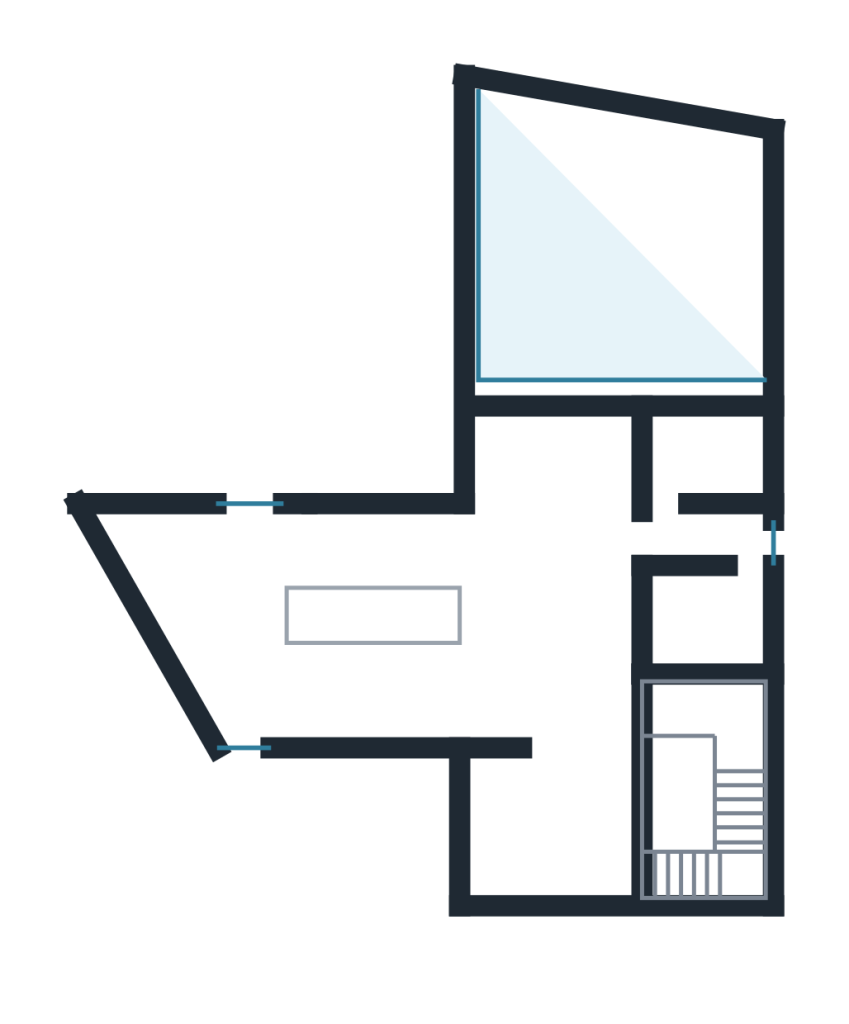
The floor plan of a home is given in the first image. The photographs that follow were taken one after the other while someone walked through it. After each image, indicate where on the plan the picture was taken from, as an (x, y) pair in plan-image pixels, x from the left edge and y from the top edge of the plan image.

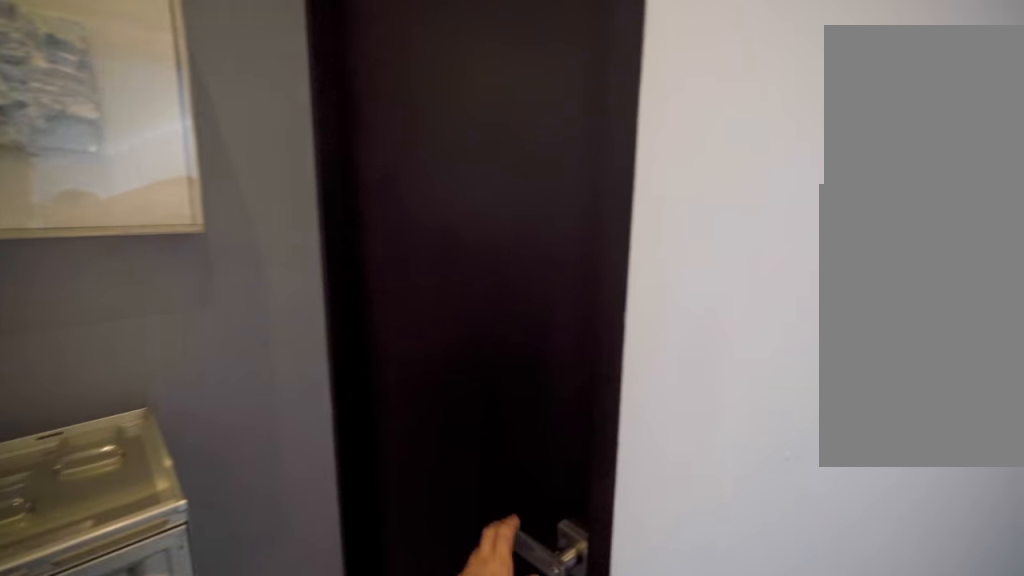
(719, 533)
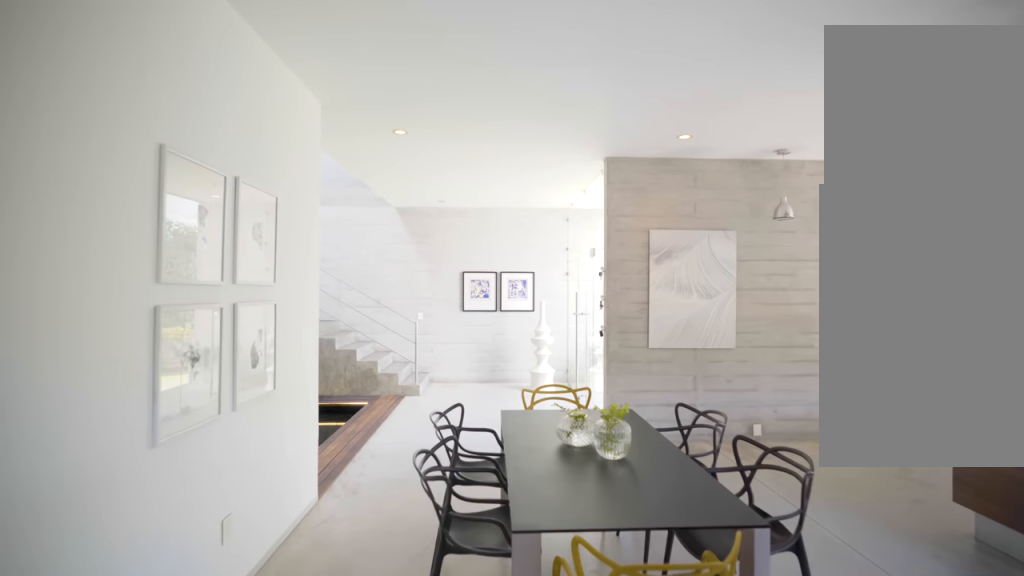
(539, 476)
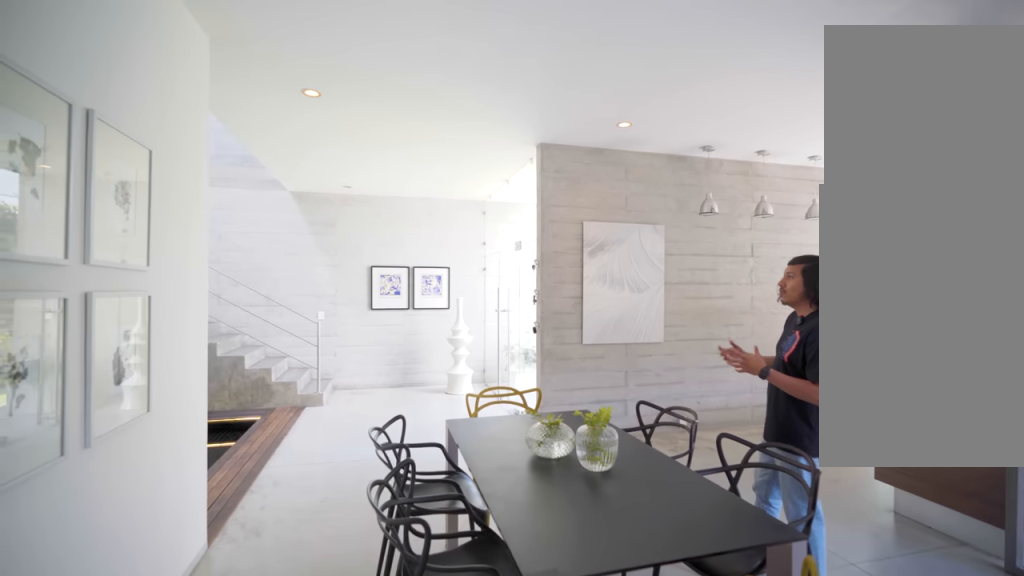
(594, 551)
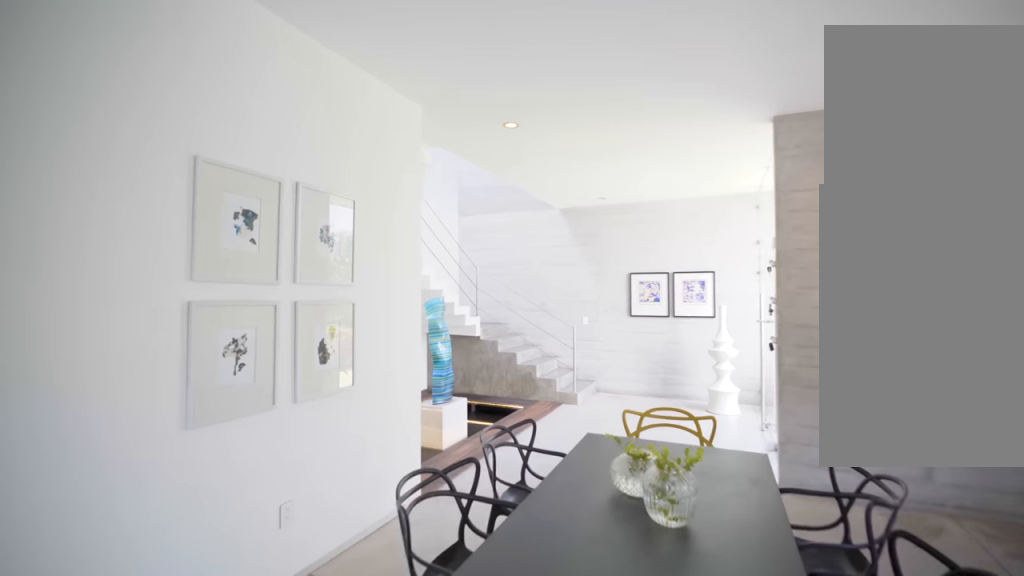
(595, 547)
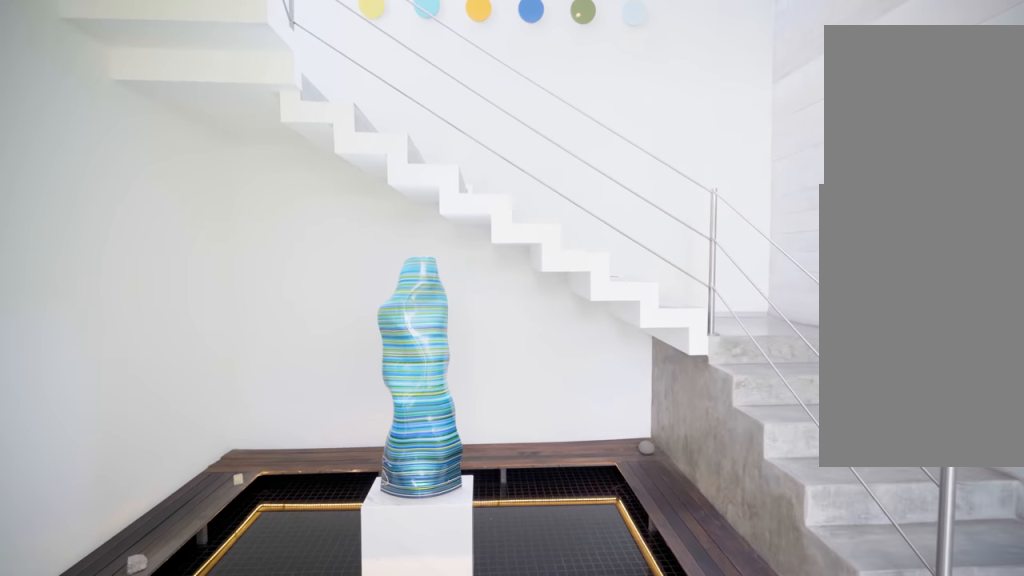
(551, 706)
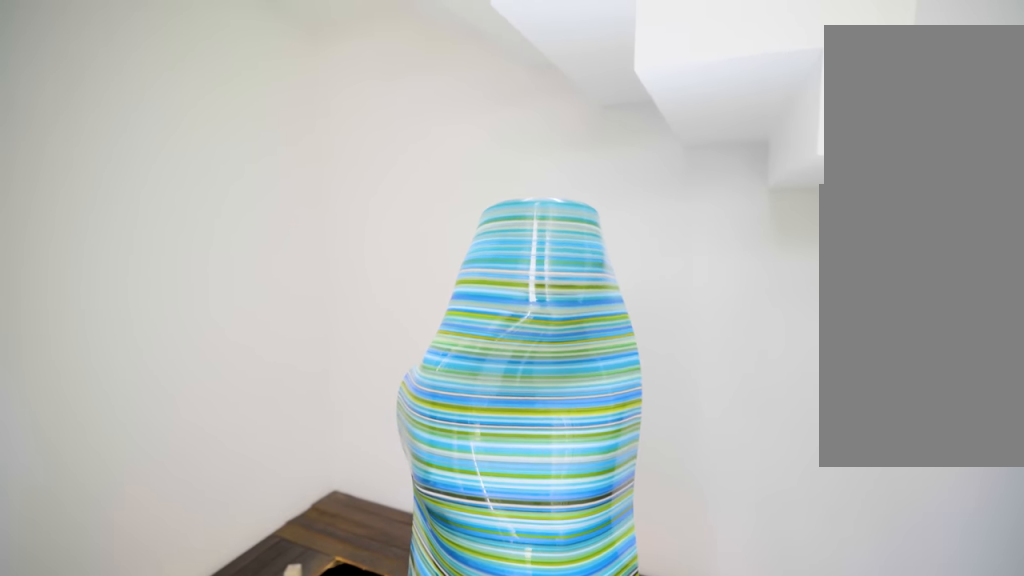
(601, 774)
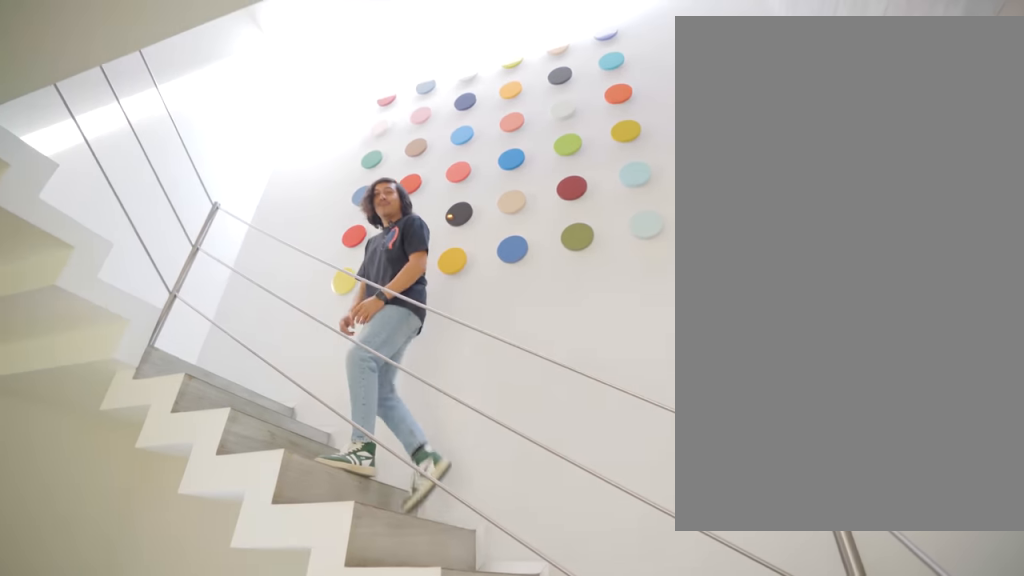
(600, 790)
